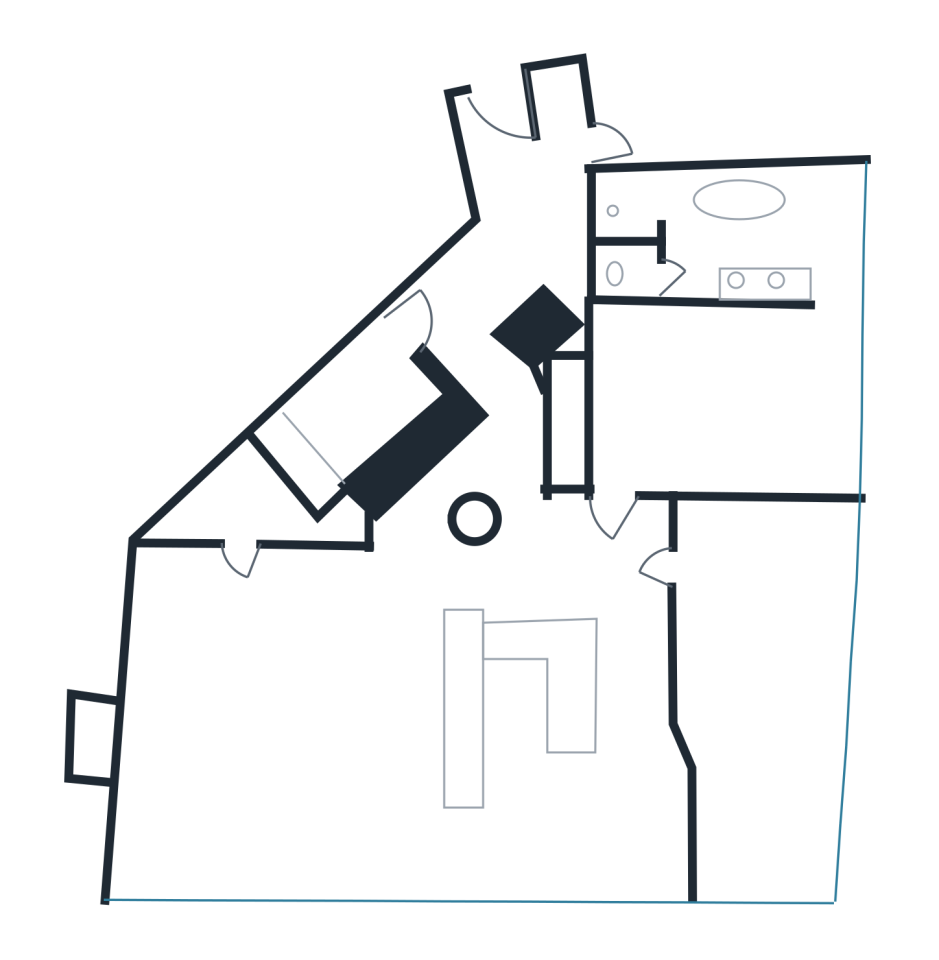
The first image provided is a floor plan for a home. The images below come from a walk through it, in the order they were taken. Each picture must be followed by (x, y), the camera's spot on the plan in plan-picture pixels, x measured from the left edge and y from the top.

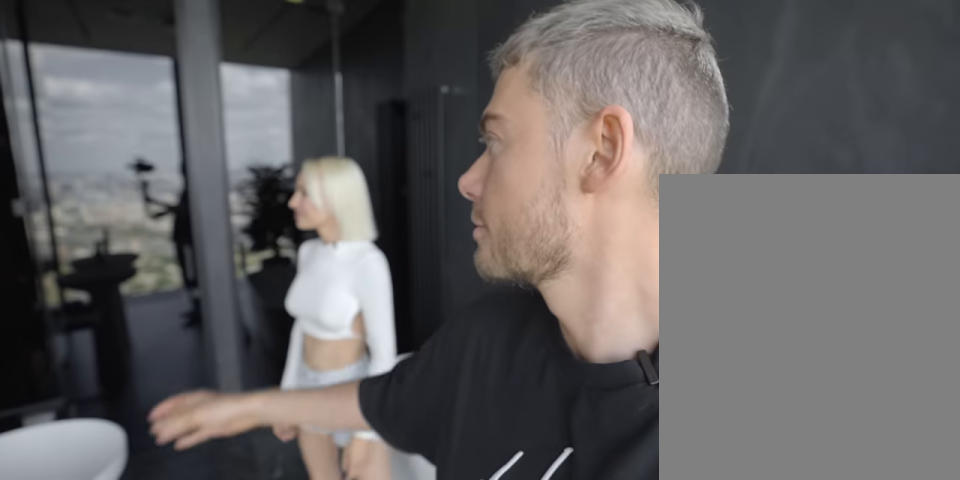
(720, 249)
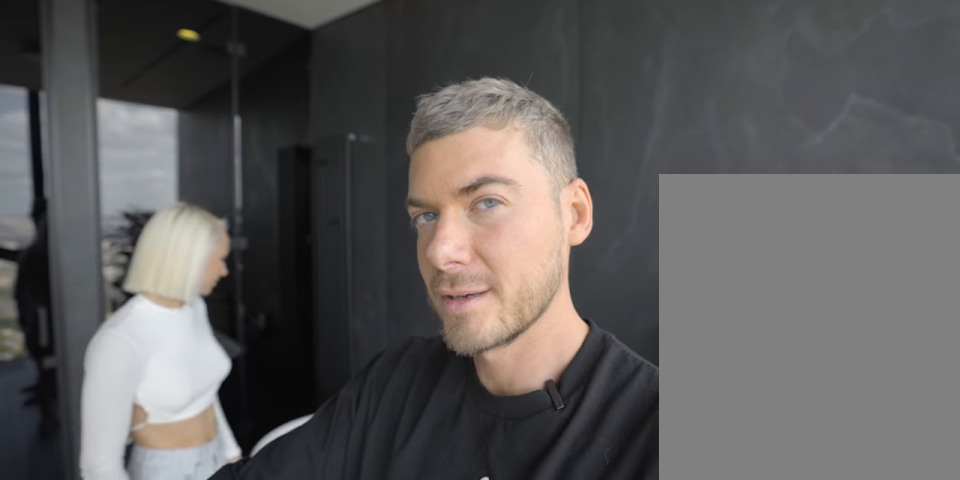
(722, 250)
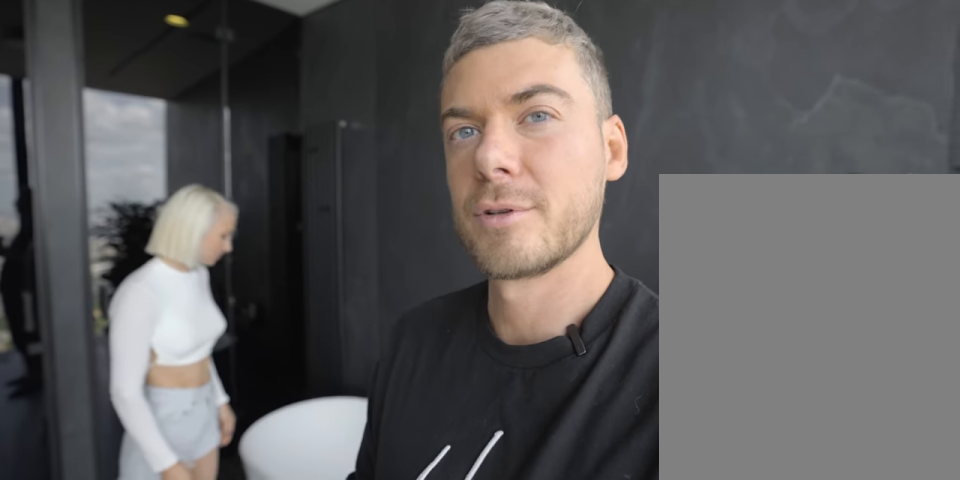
(722, 250)
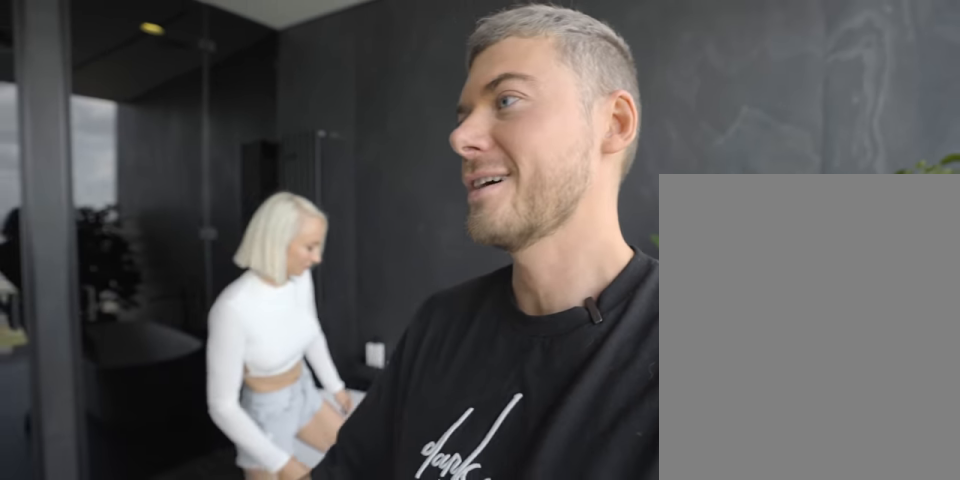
(723, 249)
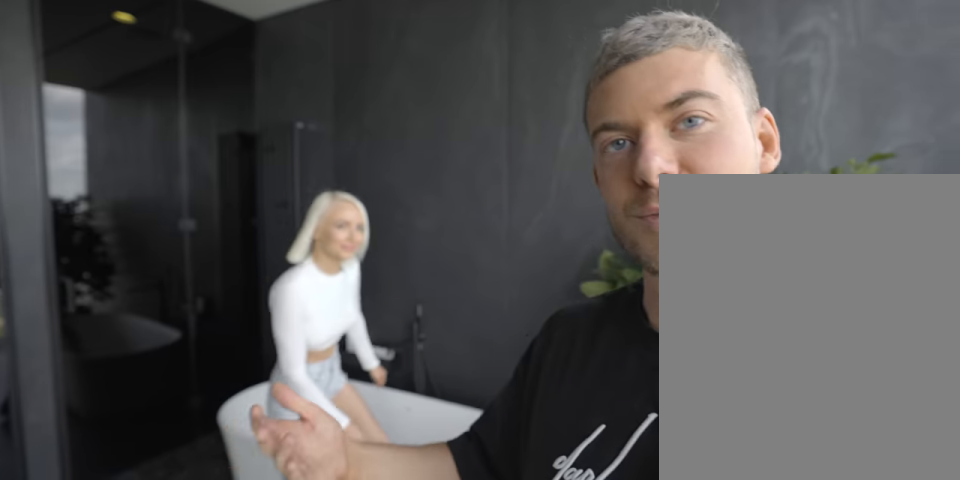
(736, 249)
